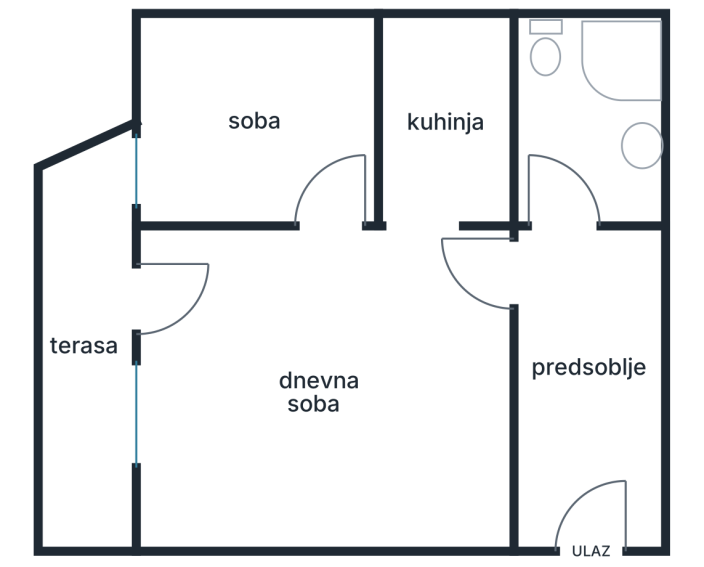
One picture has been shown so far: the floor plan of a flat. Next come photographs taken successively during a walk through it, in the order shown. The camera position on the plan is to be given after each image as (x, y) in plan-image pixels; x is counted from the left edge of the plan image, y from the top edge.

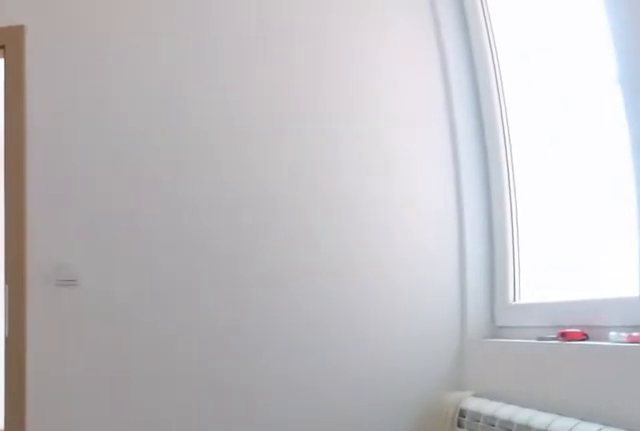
(248, 64)
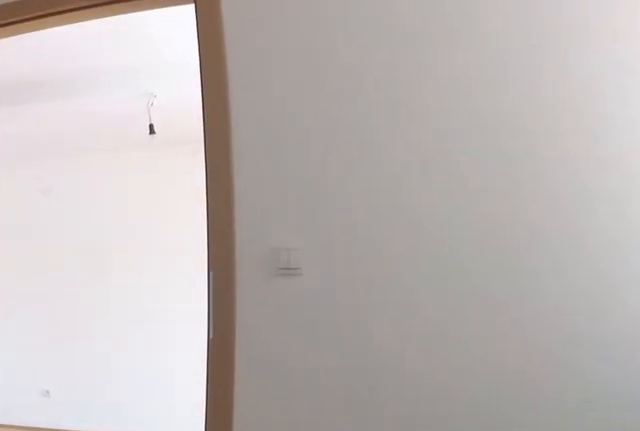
(282, 107)
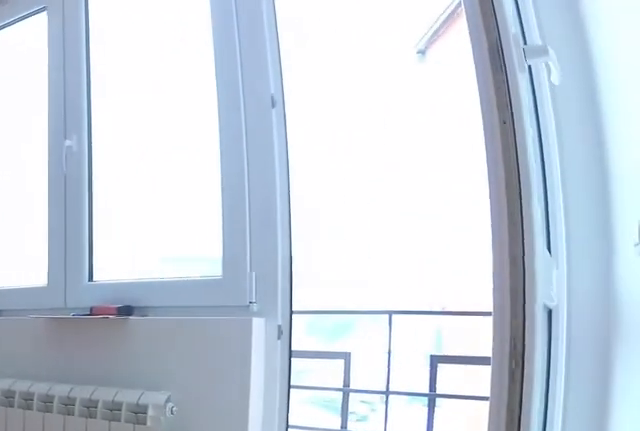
(282, 260)
